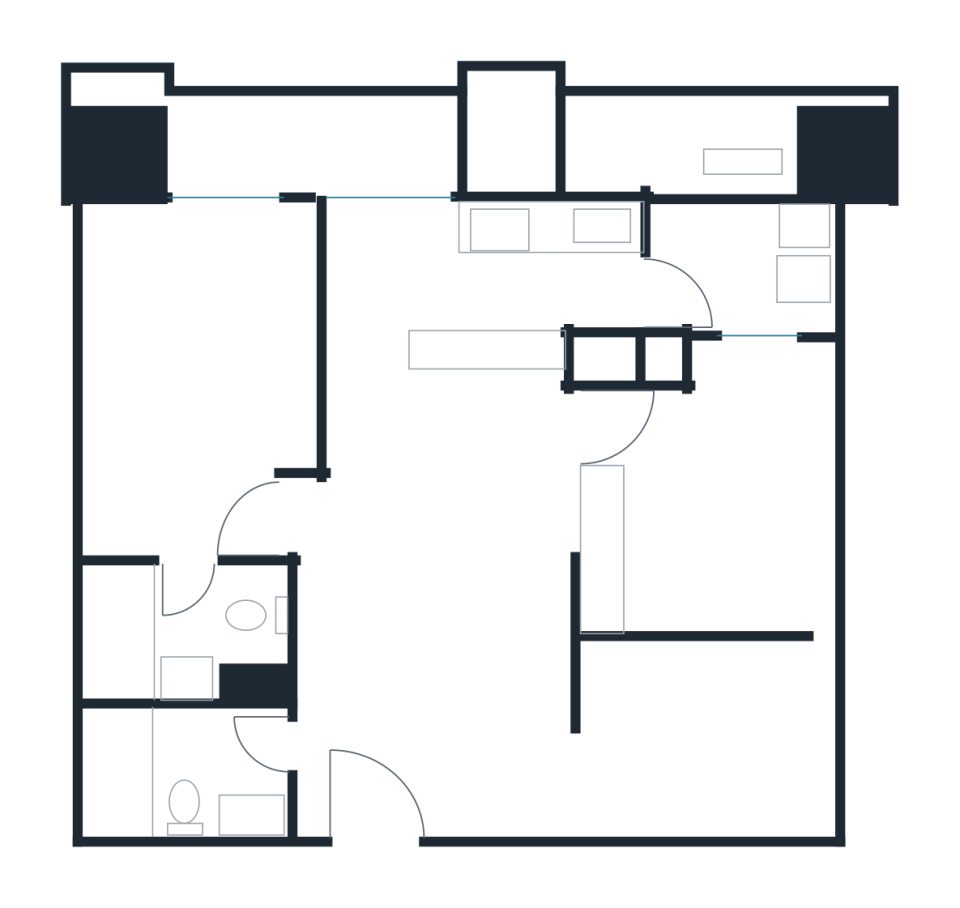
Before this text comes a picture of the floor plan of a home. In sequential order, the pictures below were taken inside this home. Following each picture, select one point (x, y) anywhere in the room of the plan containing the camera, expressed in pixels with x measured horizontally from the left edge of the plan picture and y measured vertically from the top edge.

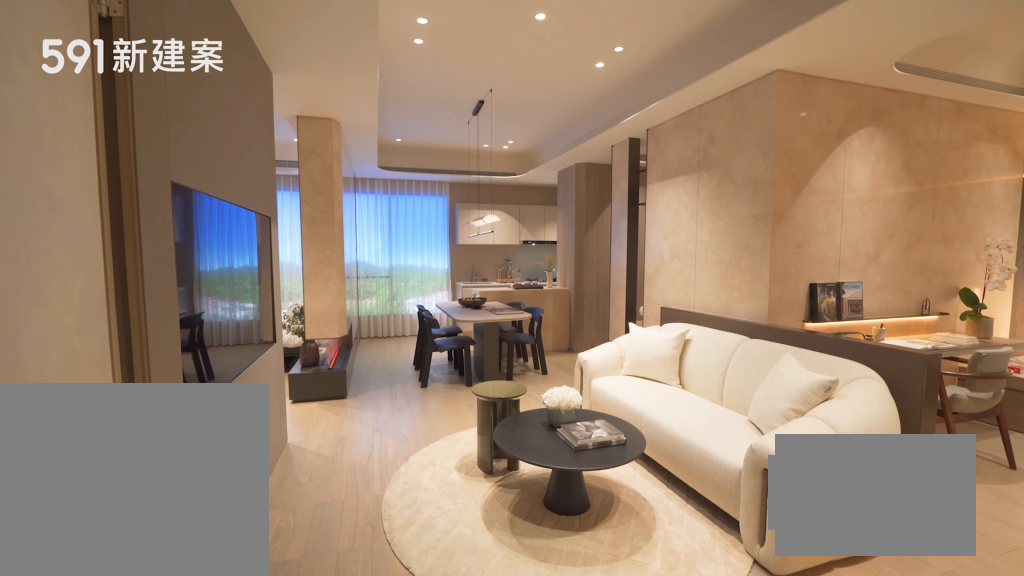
(433, 667)
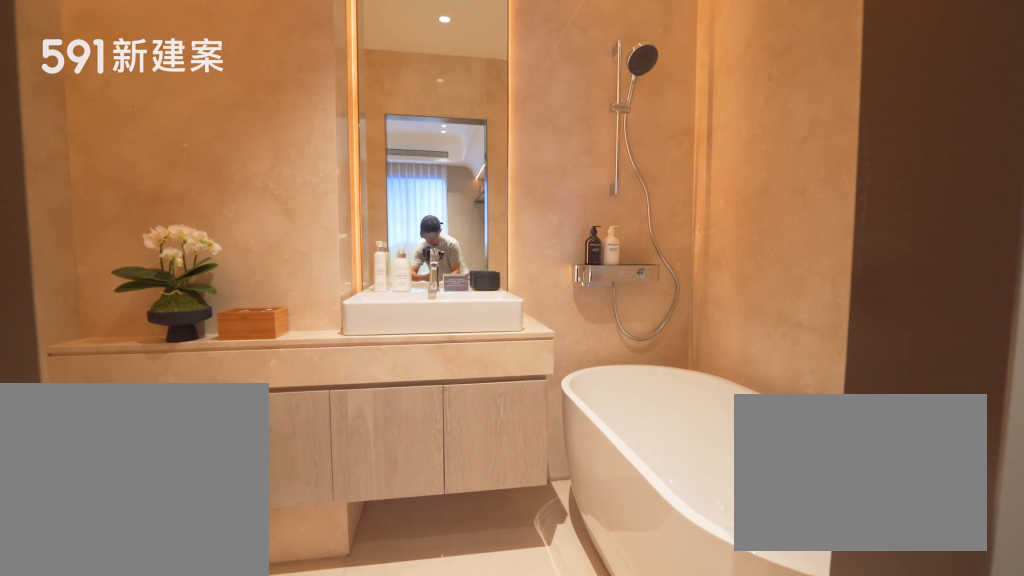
(188, 634)
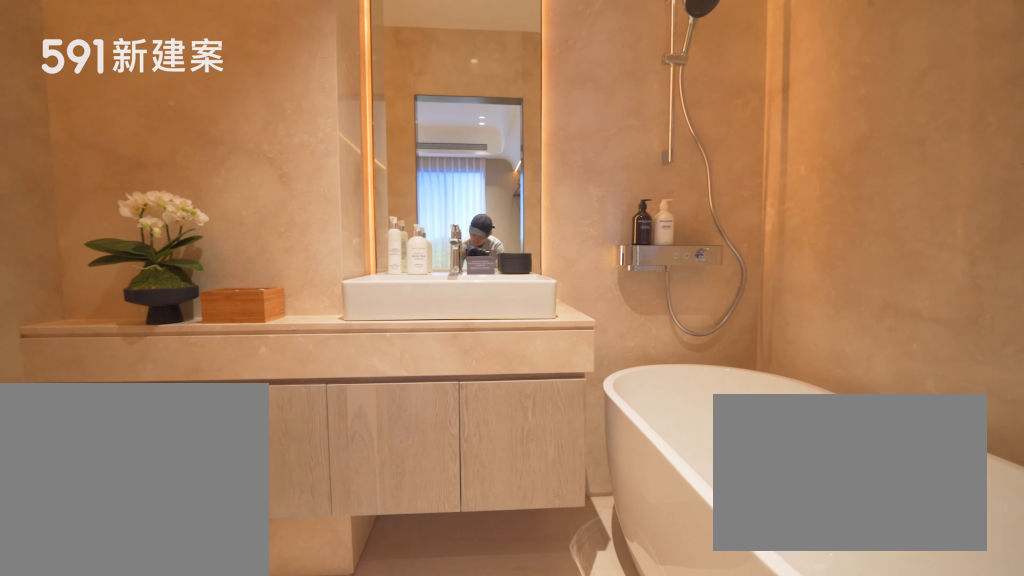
(188, 634)
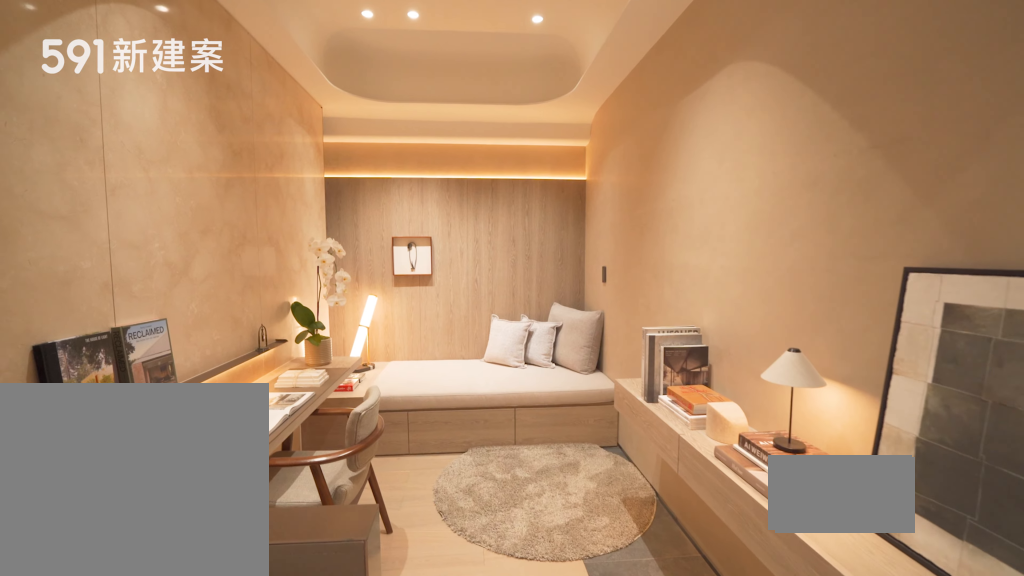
(713, 738)
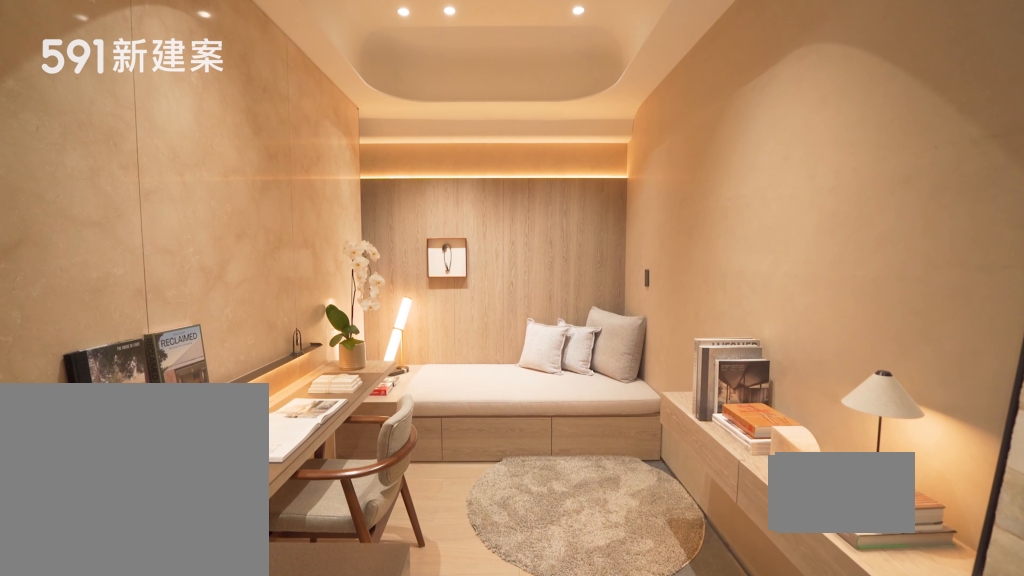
(713, 738)
